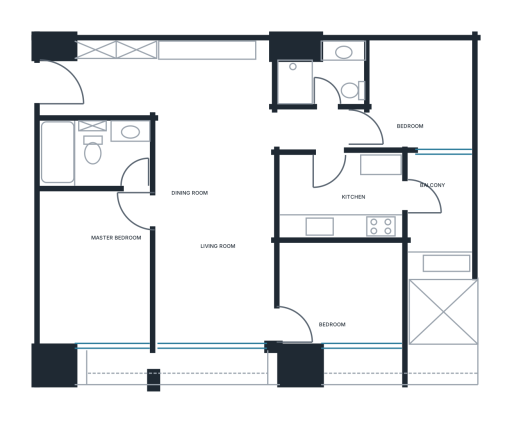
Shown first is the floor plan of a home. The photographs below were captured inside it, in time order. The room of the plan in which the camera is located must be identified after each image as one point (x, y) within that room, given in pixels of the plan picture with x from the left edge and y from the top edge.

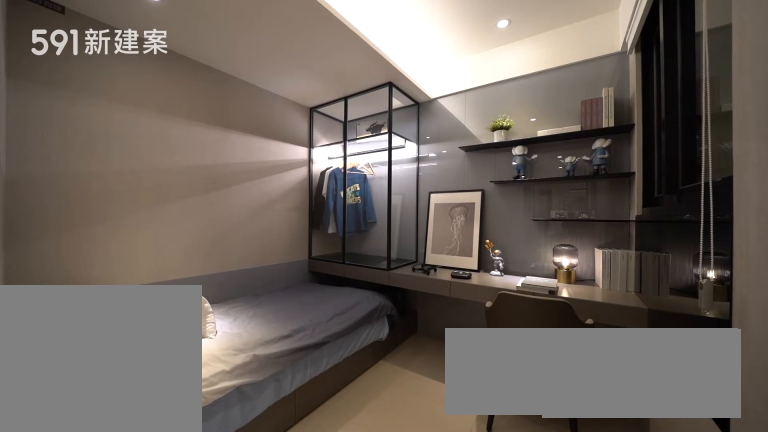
(417, 96)
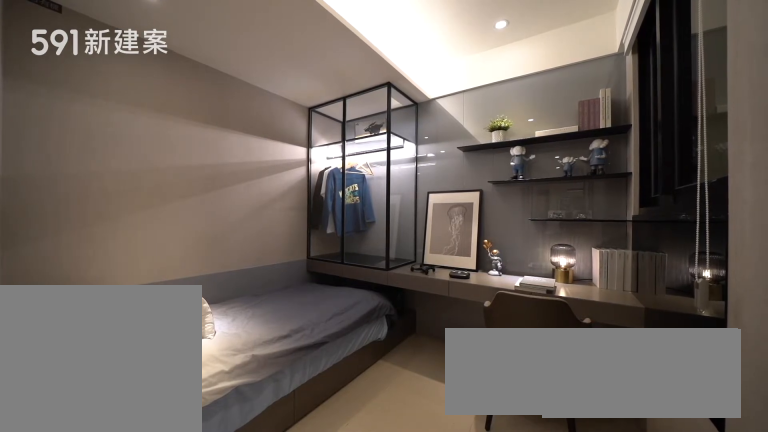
(417, 96)
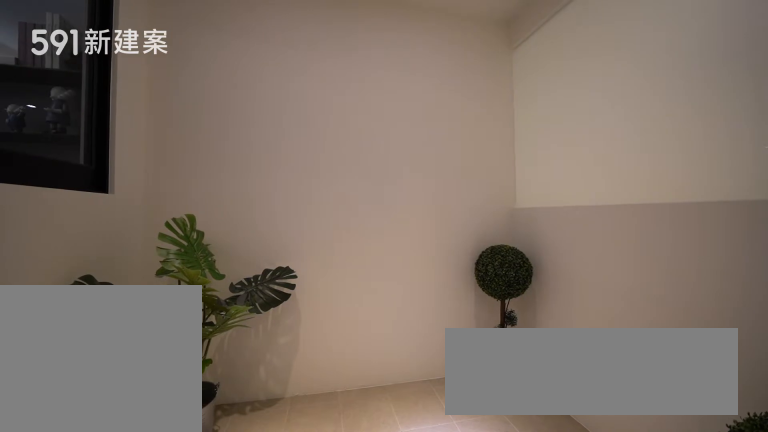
(441, 202)
